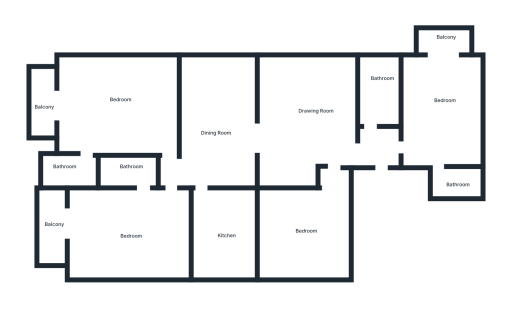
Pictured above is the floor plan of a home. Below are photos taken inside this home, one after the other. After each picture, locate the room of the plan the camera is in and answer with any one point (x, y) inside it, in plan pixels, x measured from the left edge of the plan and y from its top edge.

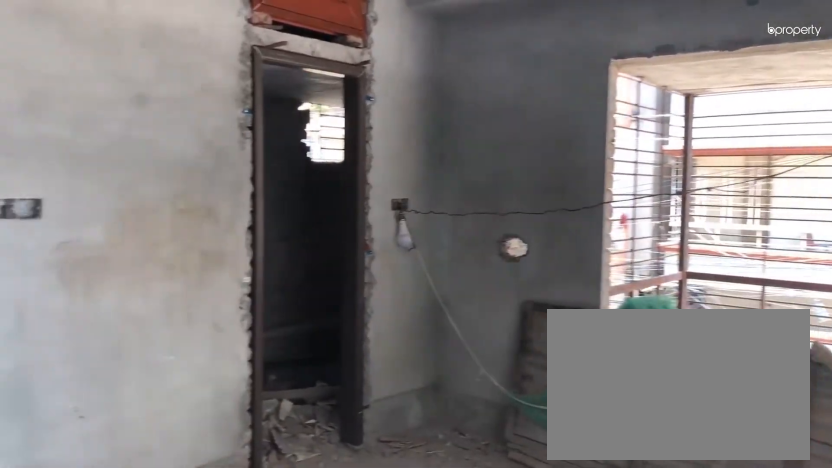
(113, 110)
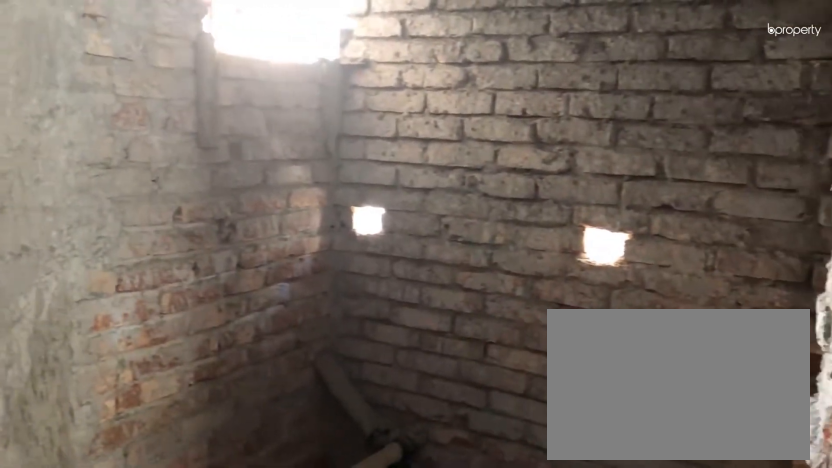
(78, 174)
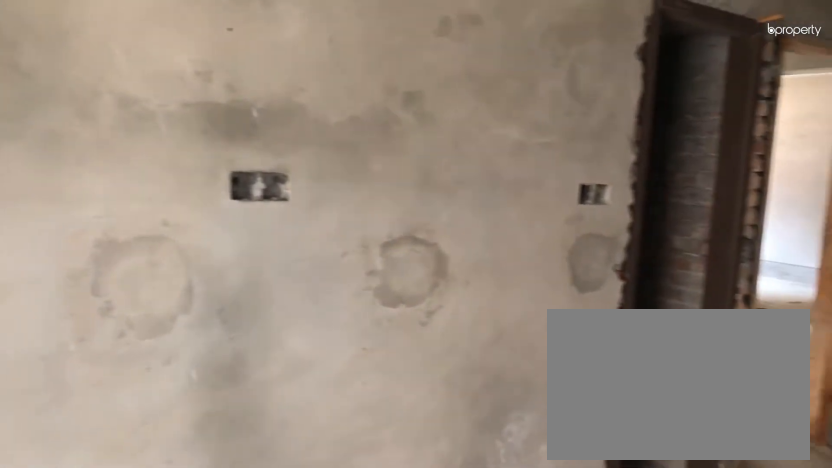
(118, 238)
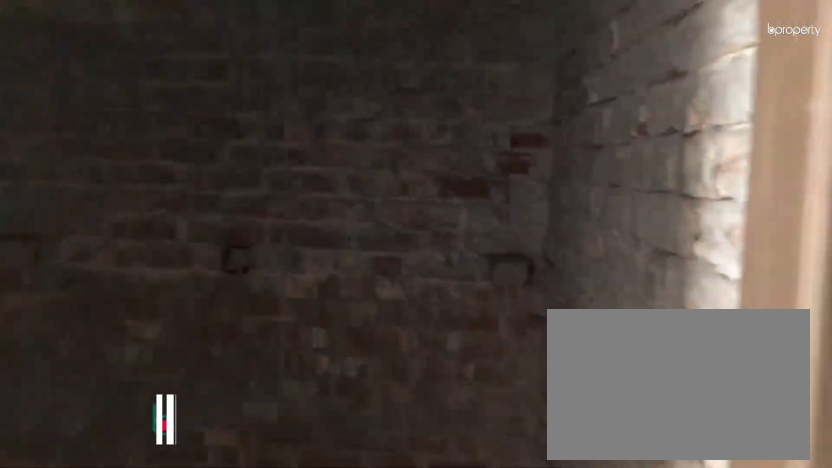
(131, 172)
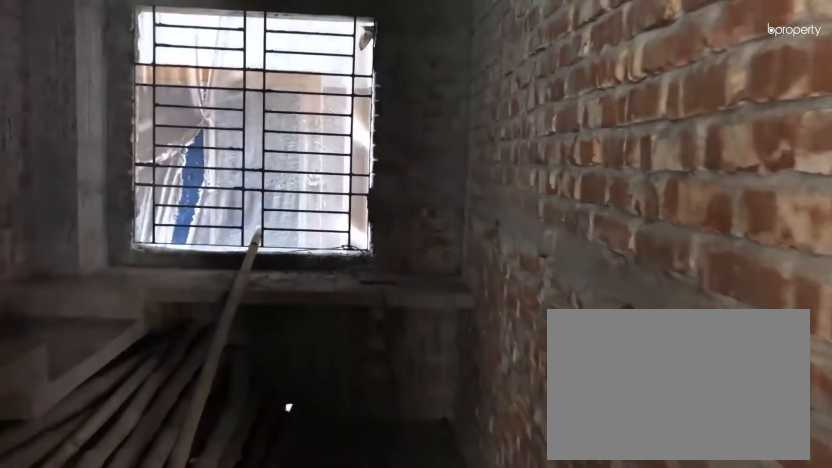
(224, 232)
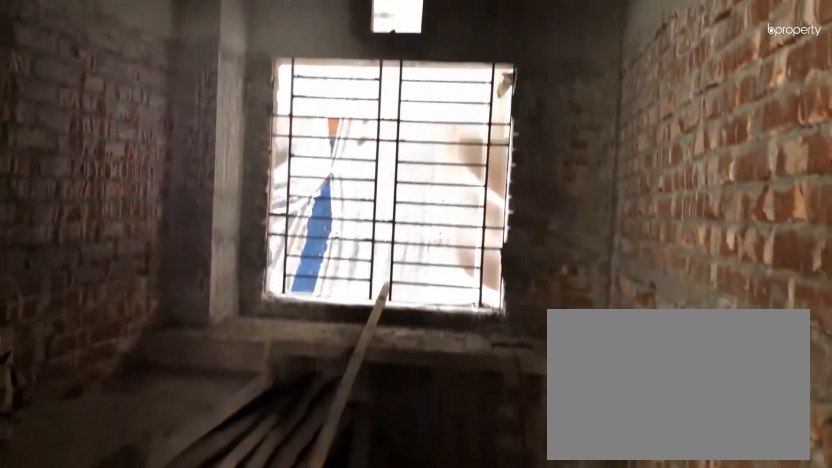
(224, 232)
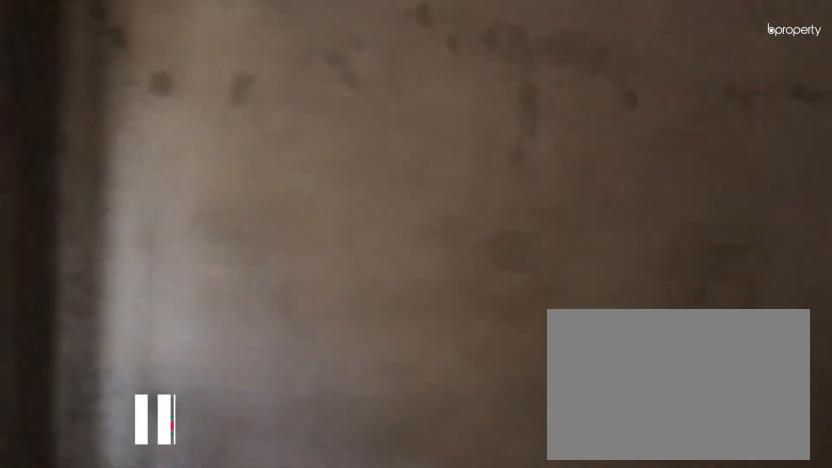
(314, 226)
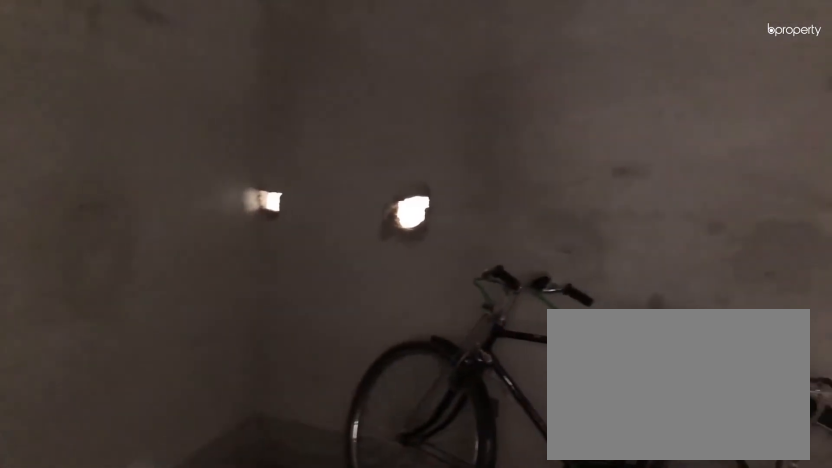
(314, 226)
